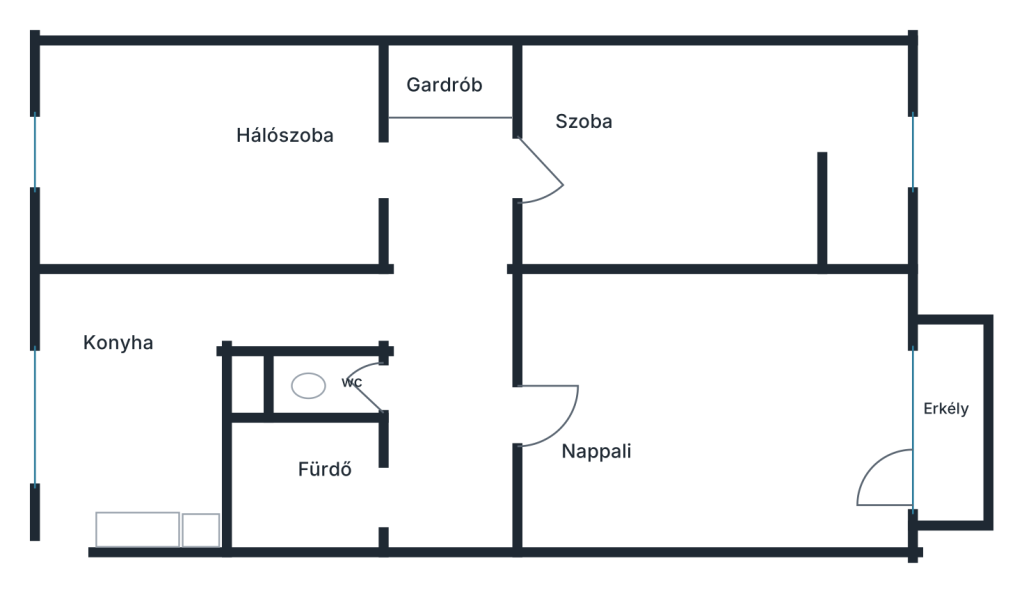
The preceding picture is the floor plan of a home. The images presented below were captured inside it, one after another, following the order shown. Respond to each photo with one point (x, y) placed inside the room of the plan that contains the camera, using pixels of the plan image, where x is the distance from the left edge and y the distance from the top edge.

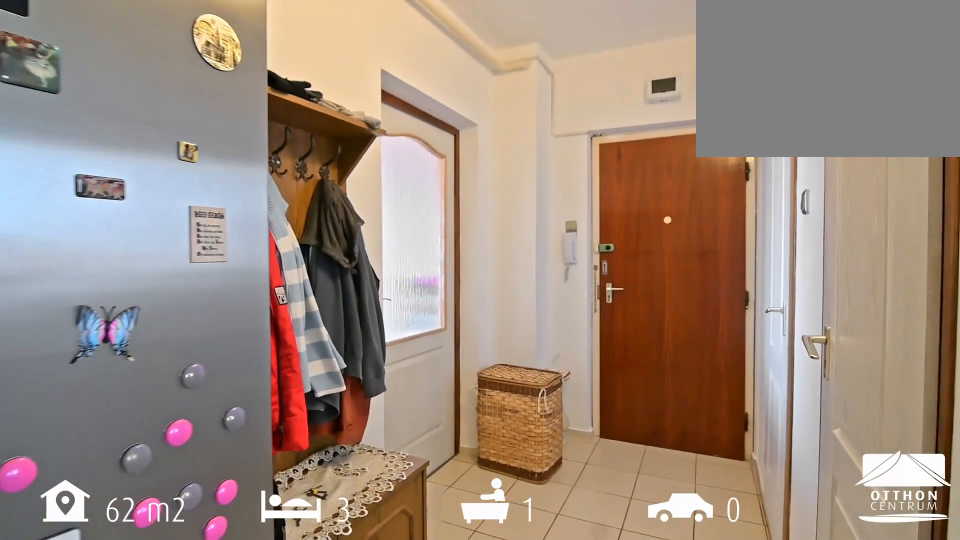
(454, 342)
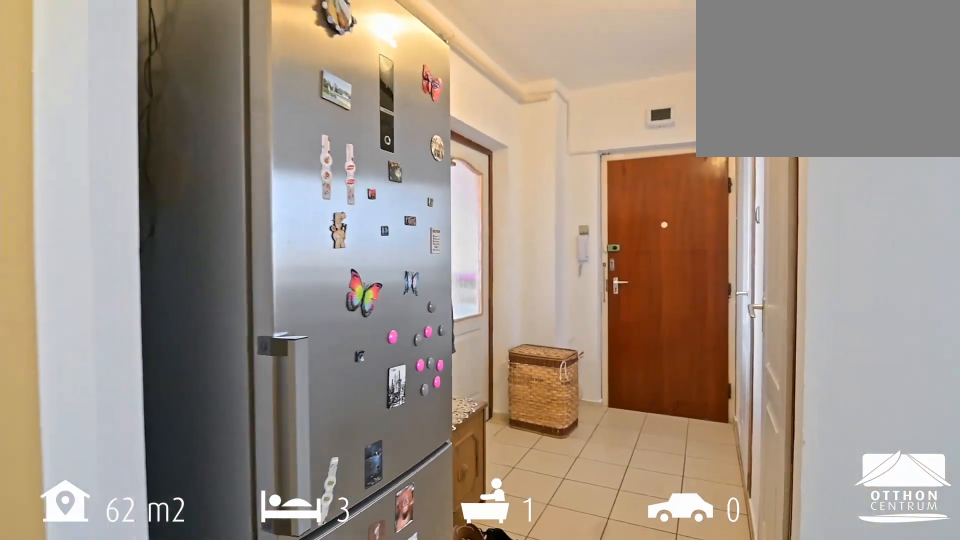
(454, 342)
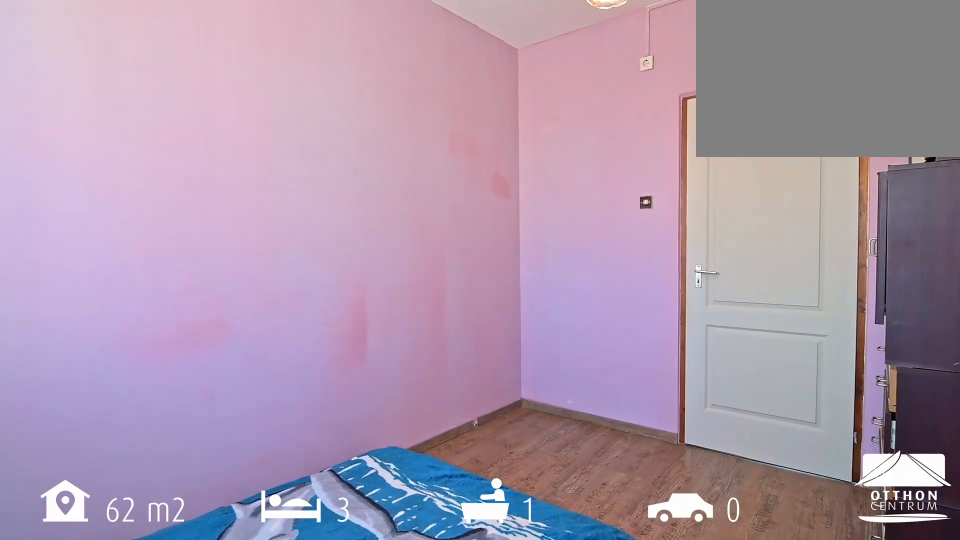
(204, 157)
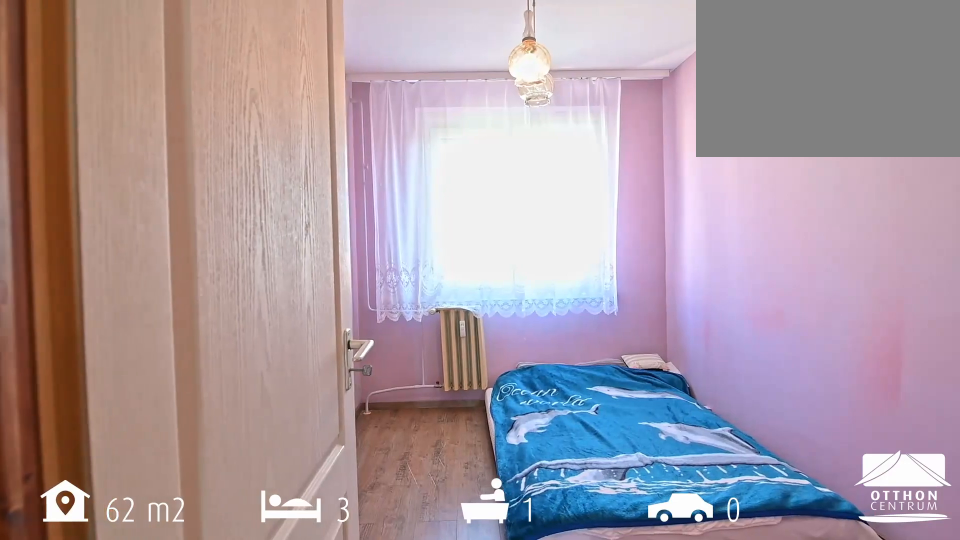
(204, 157)
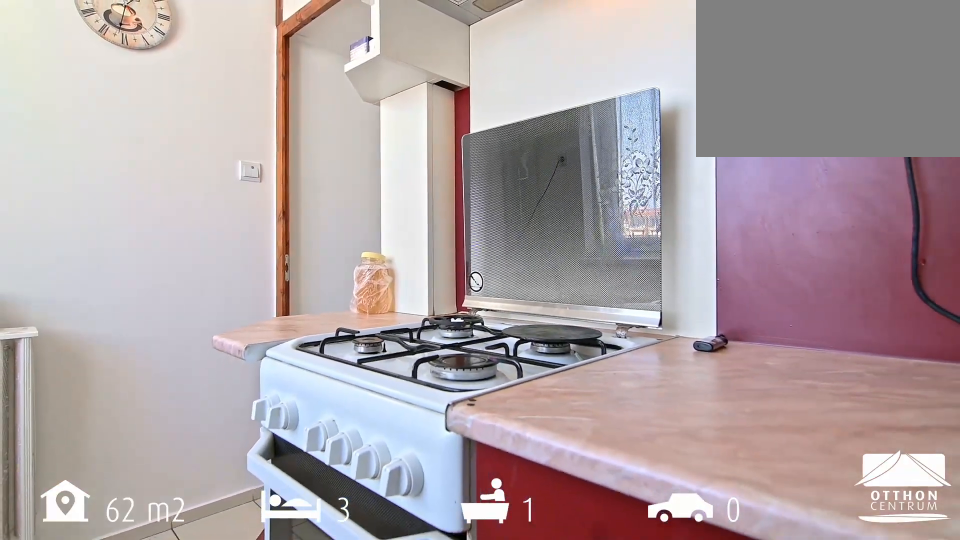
(138, 419)
